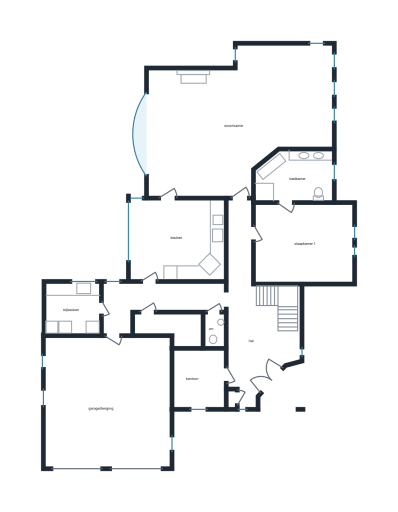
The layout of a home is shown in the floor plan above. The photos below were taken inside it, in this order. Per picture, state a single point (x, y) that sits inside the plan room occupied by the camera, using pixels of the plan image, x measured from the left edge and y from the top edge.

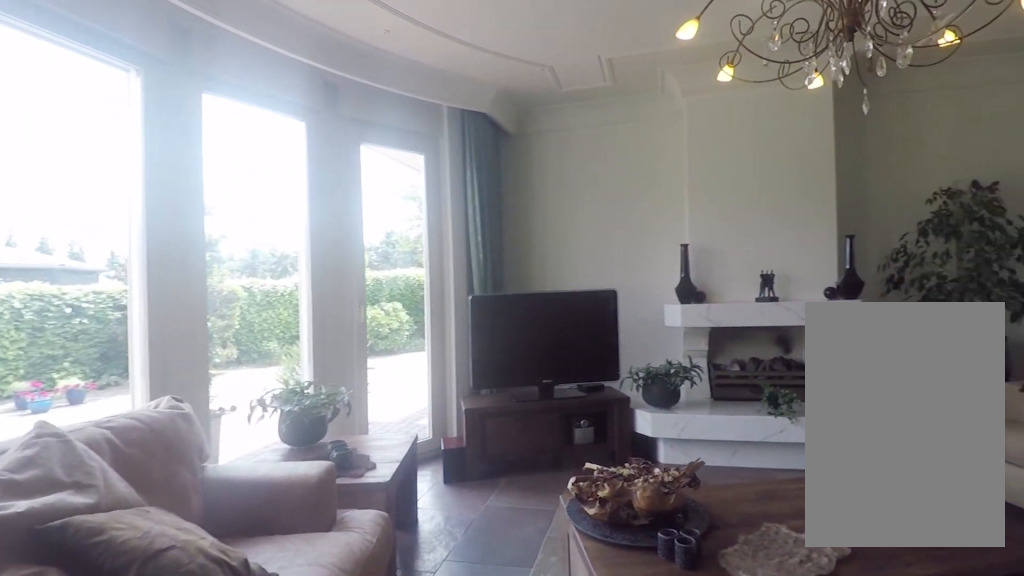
(232, 119)
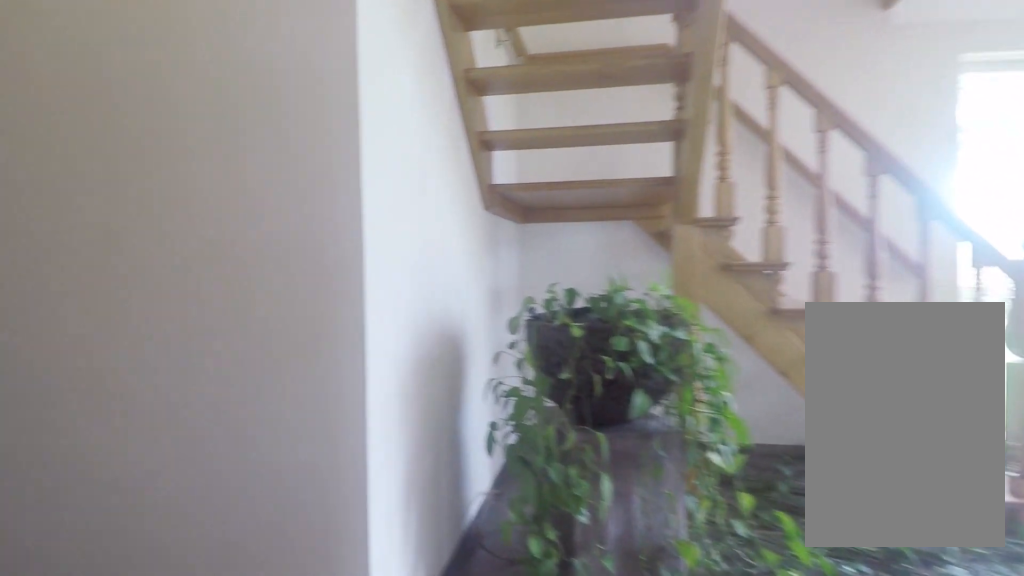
(251, 316)
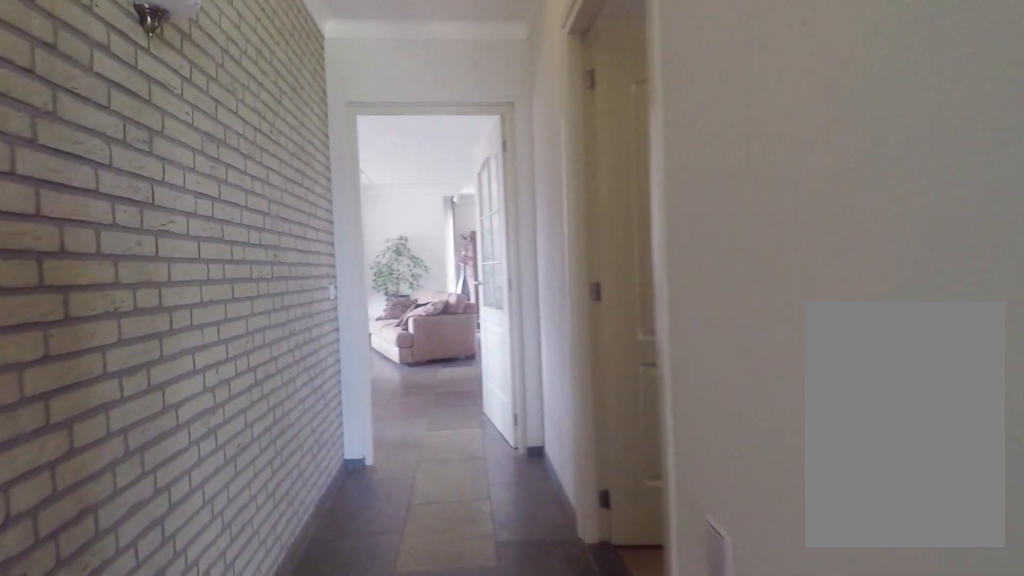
(251, 316)
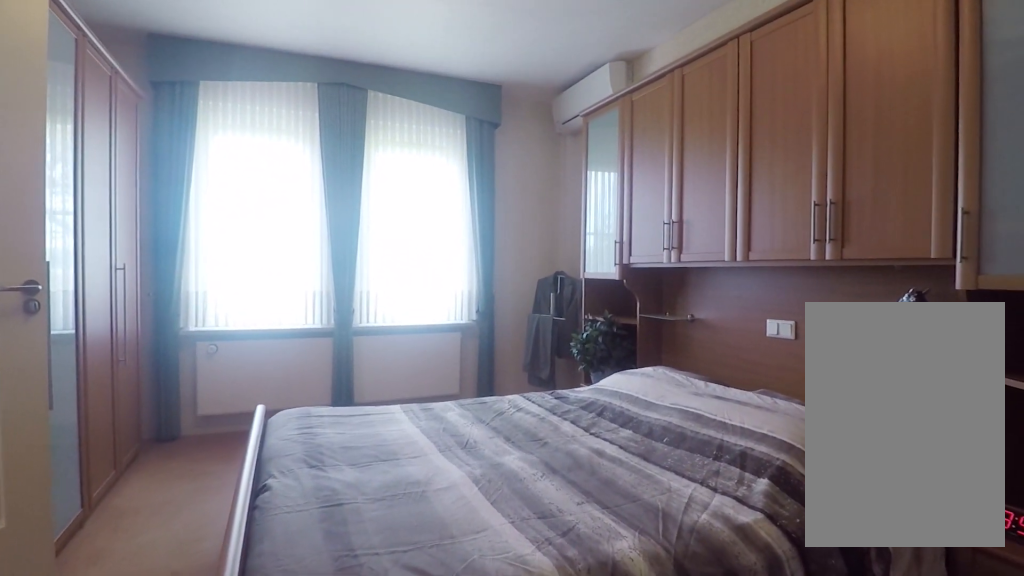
(302, 243)
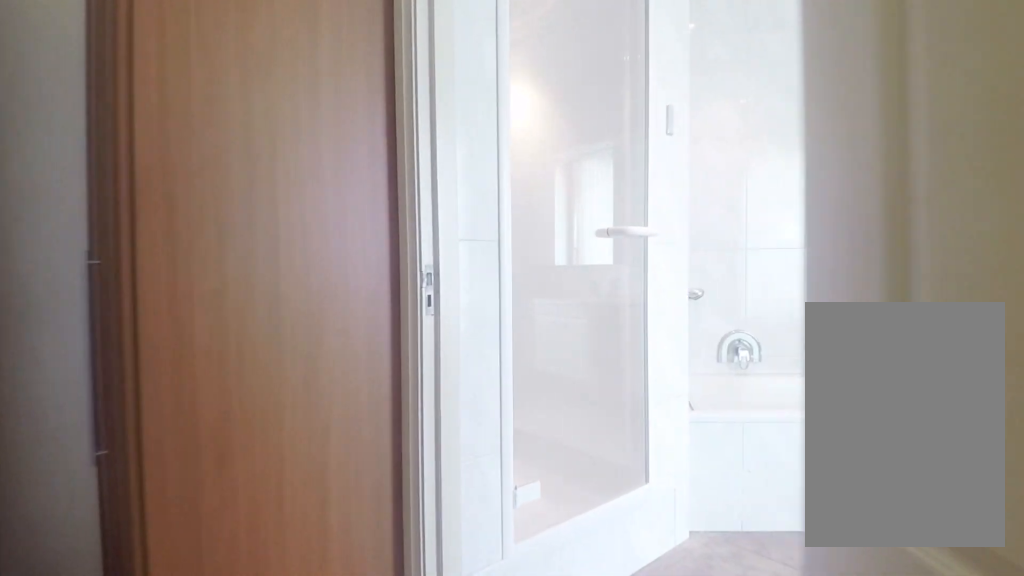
(302, 243)
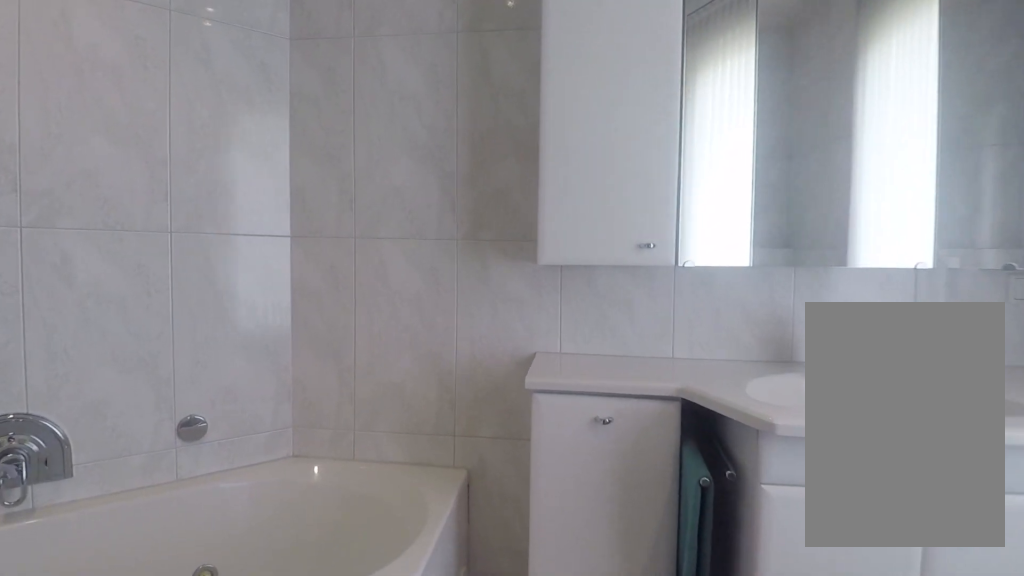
(295, 176)
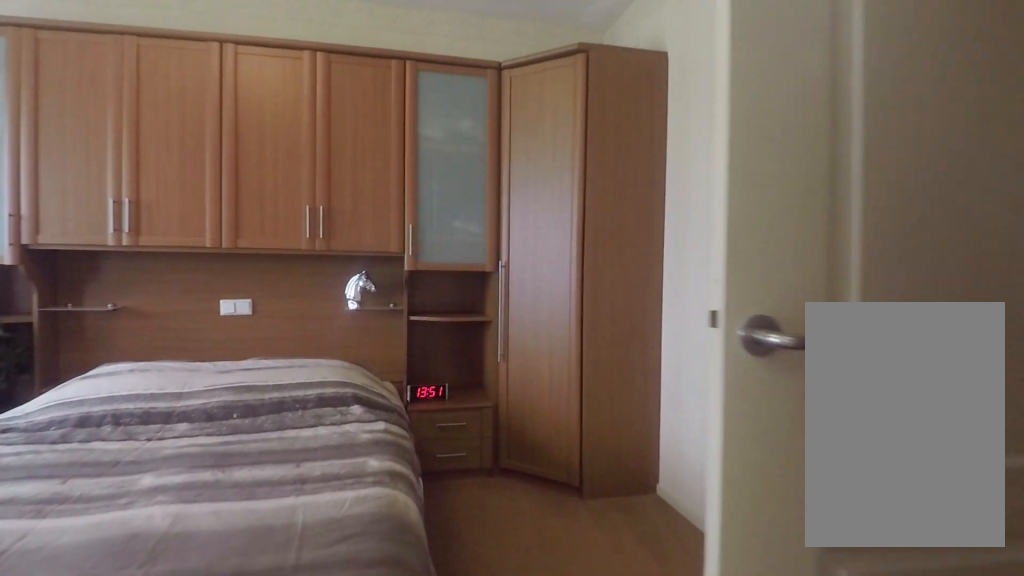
(302, 243)
